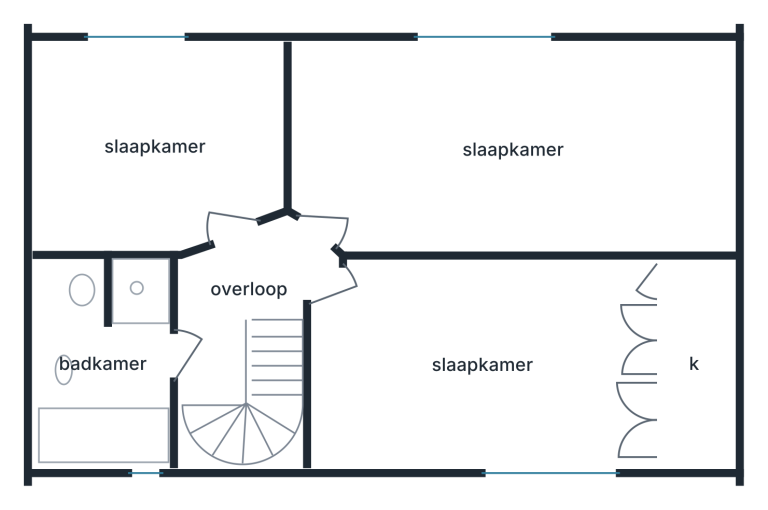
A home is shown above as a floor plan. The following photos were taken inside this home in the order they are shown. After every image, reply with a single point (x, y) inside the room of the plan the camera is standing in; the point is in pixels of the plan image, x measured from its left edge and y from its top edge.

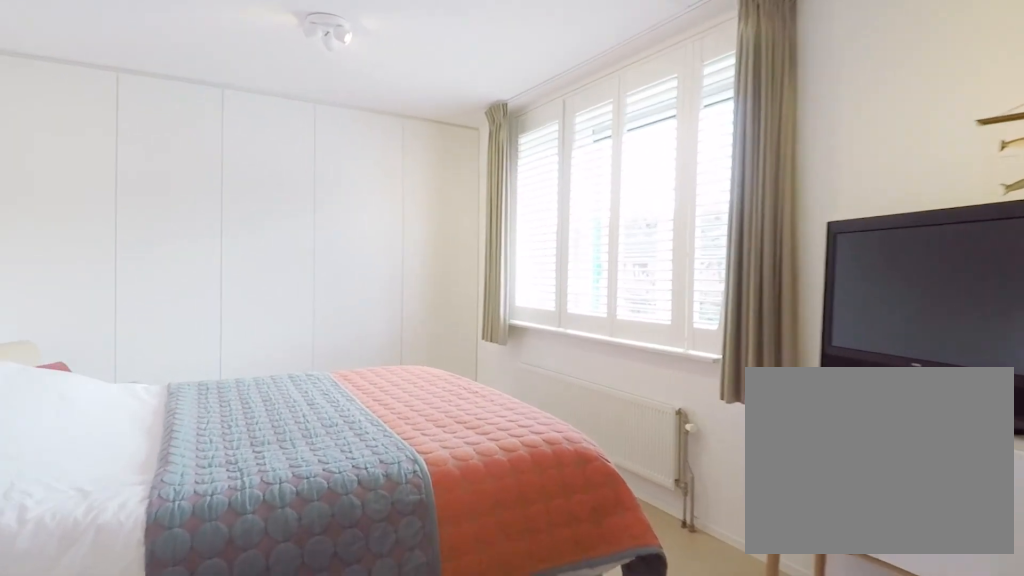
(487, 362)
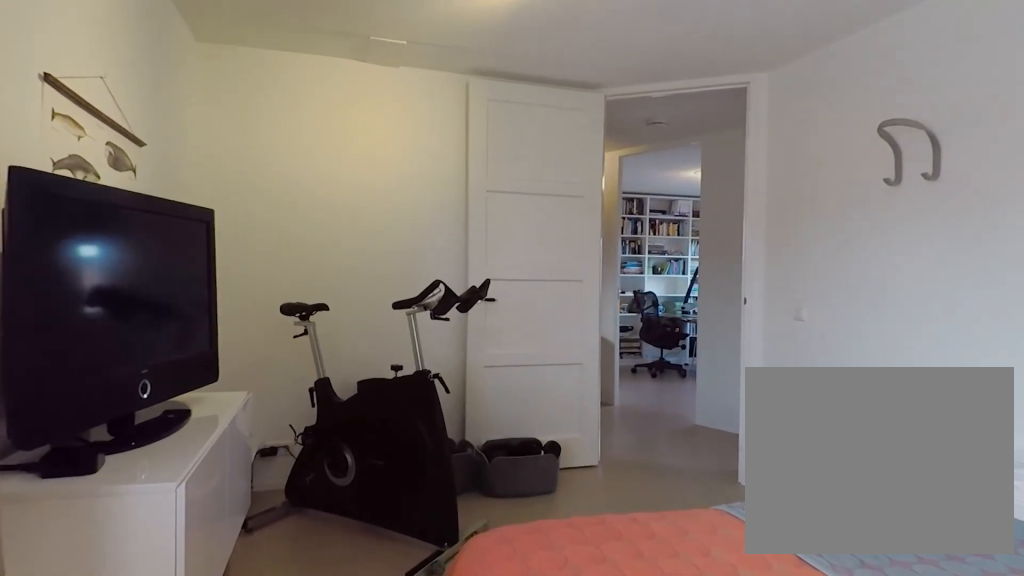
(487, 362)
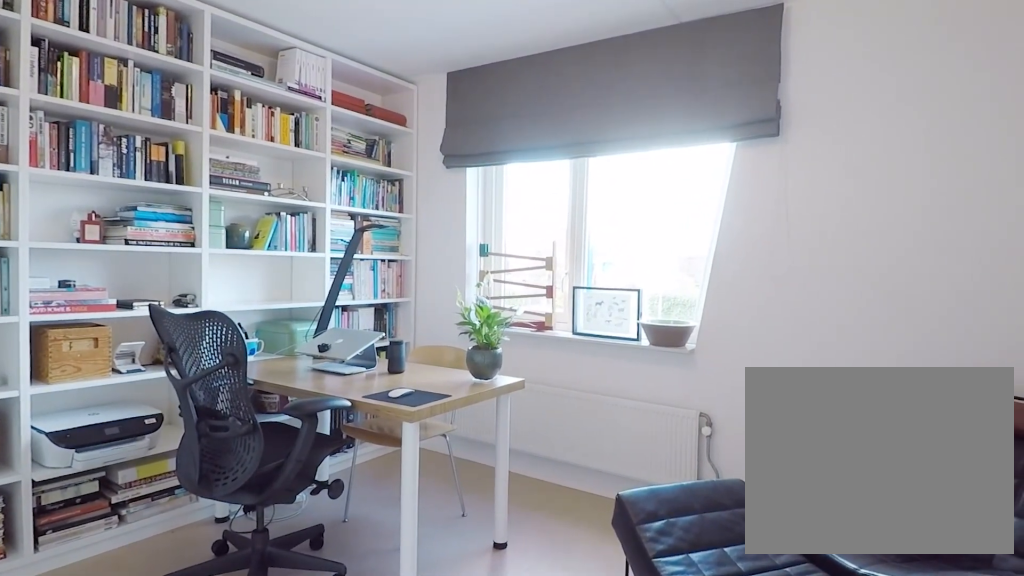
(159, 151)
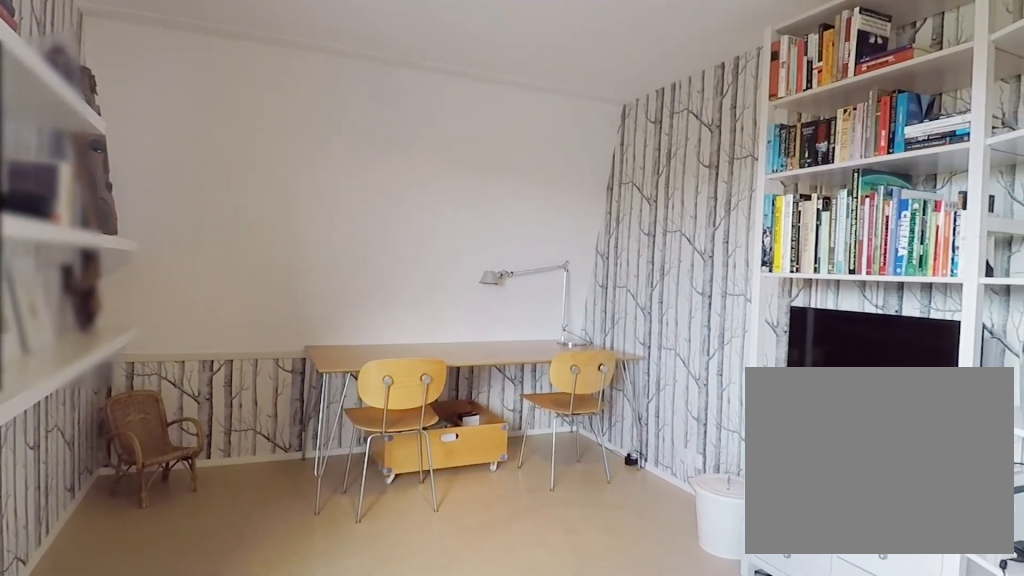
(503, 146)
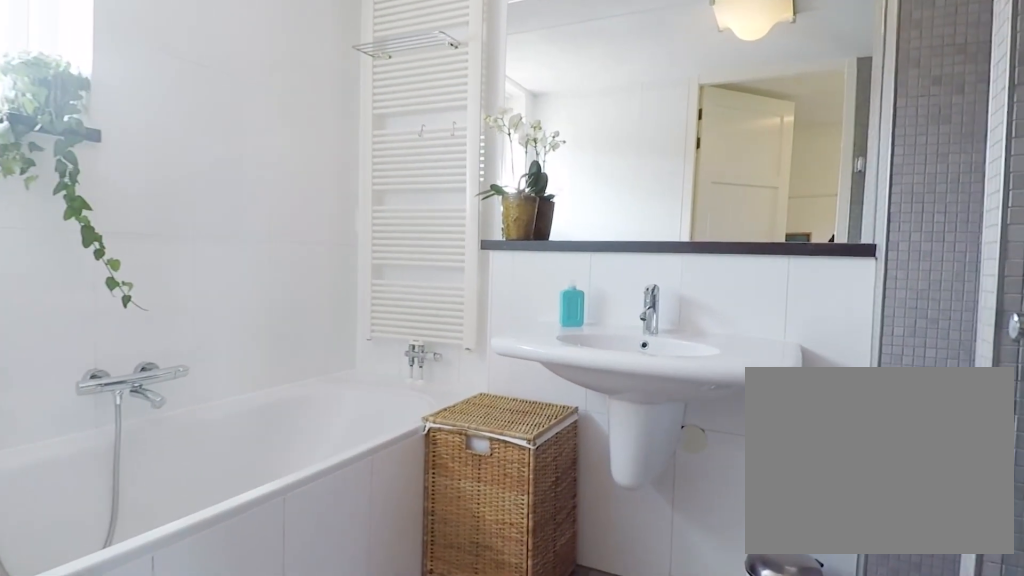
(108, 346)
